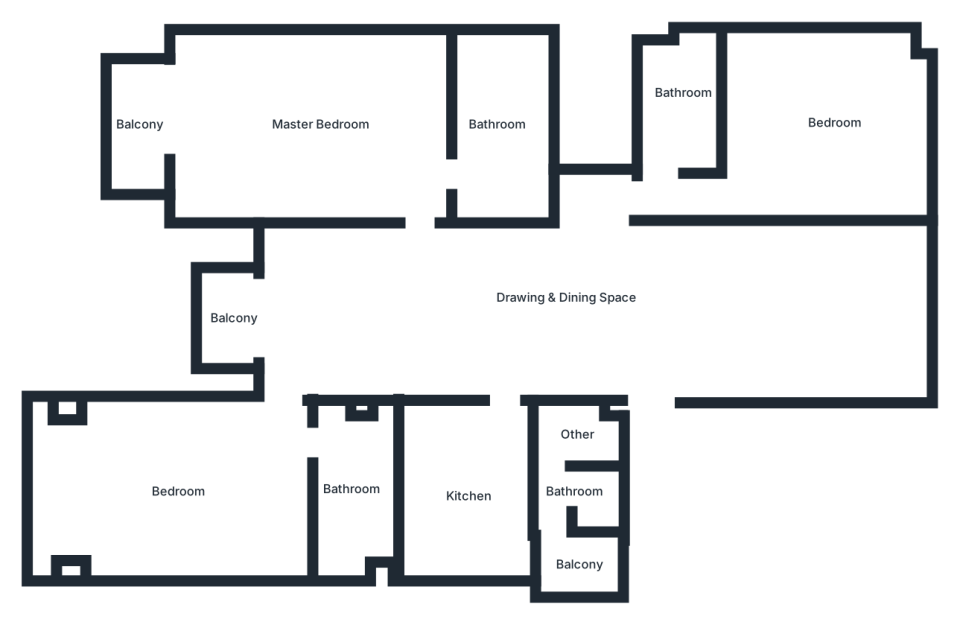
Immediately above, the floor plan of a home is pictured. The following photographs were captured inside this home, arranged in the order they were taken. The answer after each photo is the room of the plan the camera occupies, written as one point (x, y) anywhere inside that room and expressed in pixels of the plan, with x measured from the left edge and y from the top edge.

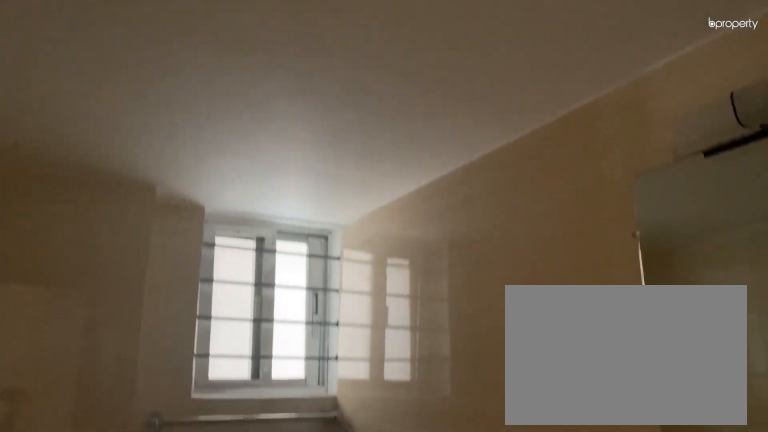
(679, 113)
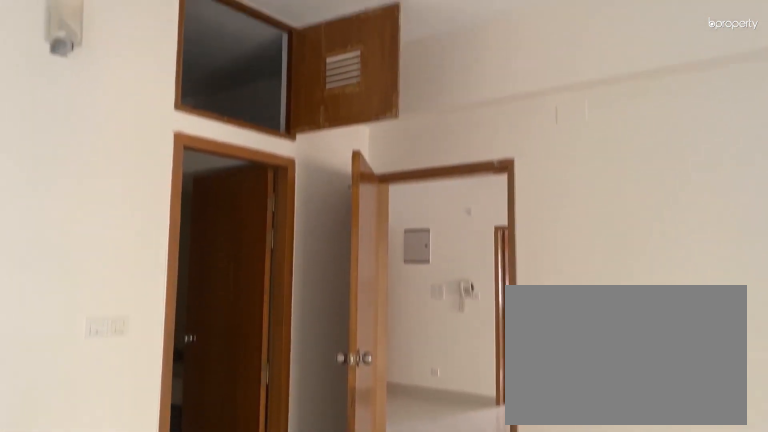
(334, 122)
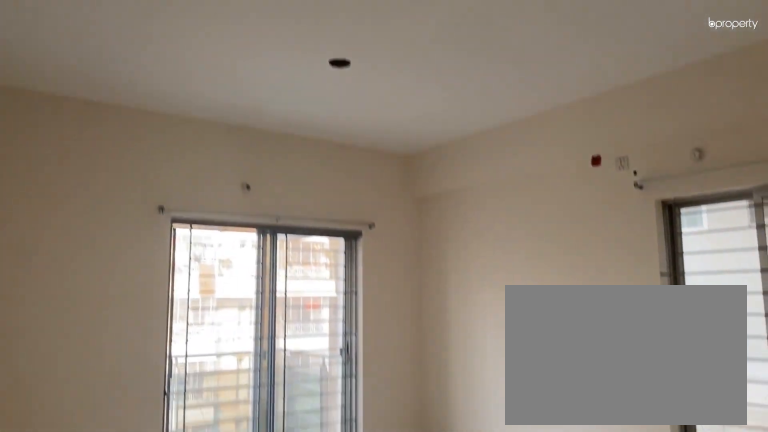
(334, 122)
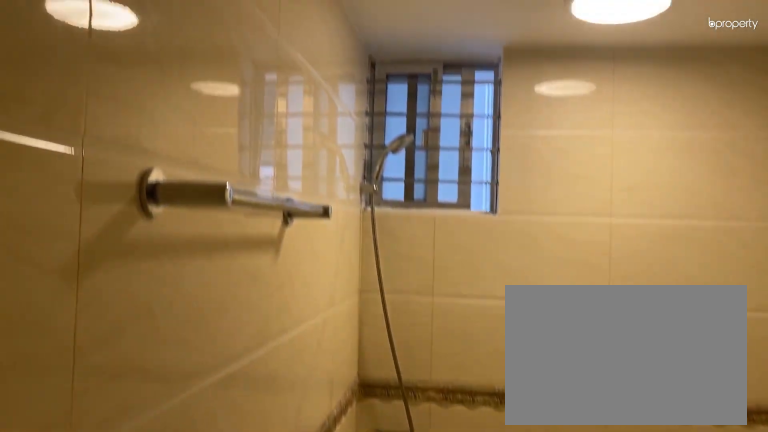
(490, 124)
